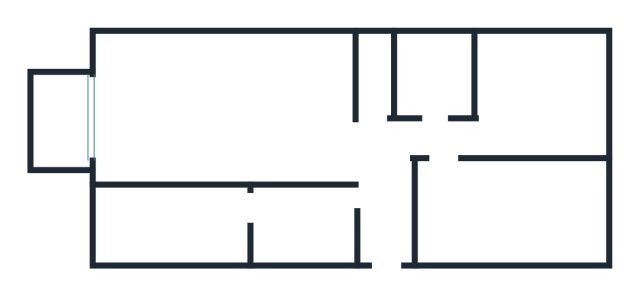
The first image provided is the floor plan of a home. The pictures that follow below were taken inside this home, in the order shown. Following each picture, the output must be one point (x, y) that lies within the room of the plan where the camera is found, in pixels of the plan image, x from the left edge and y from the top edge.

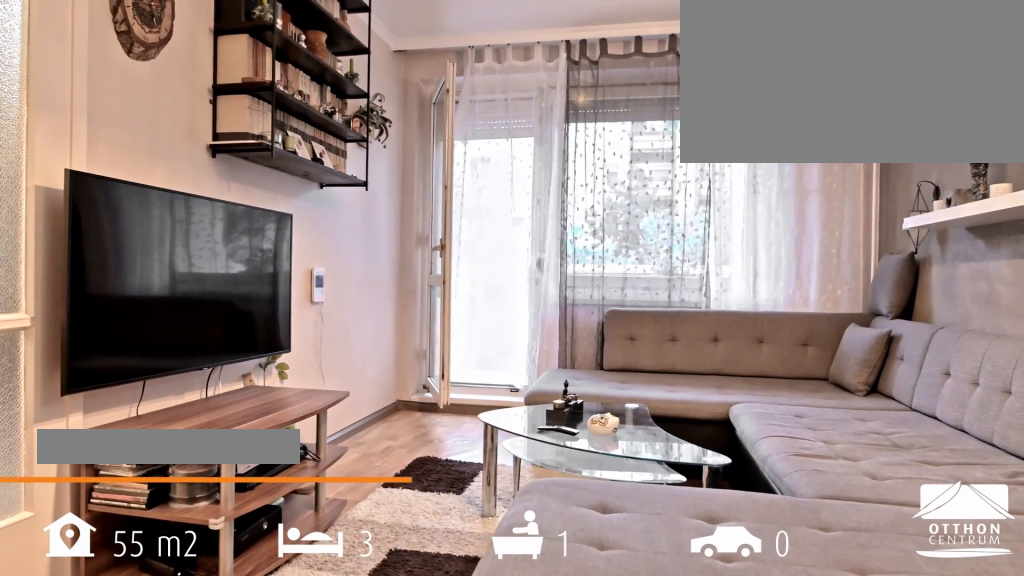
(230, 107)
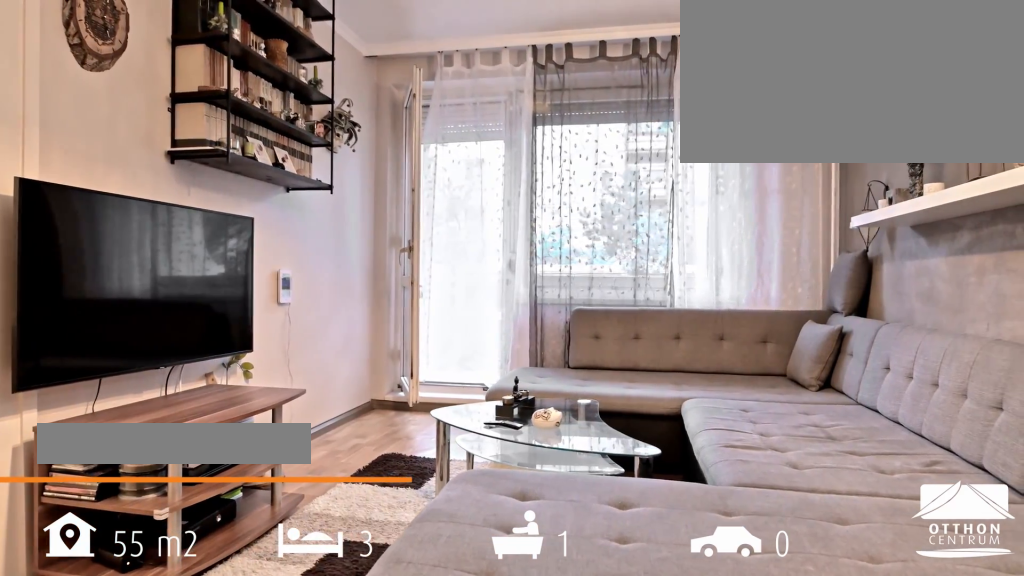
(230, 107)
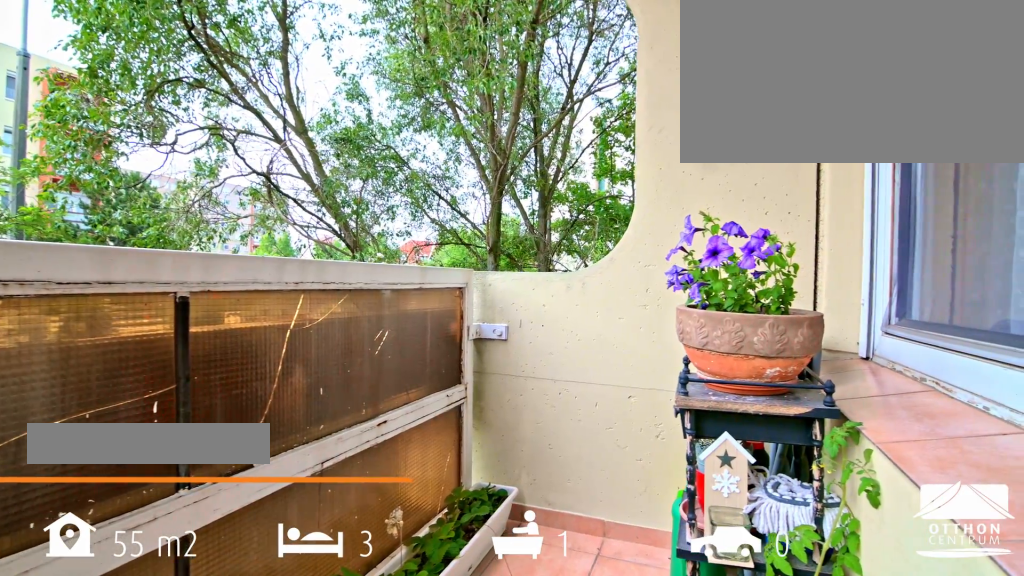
(60, 119)
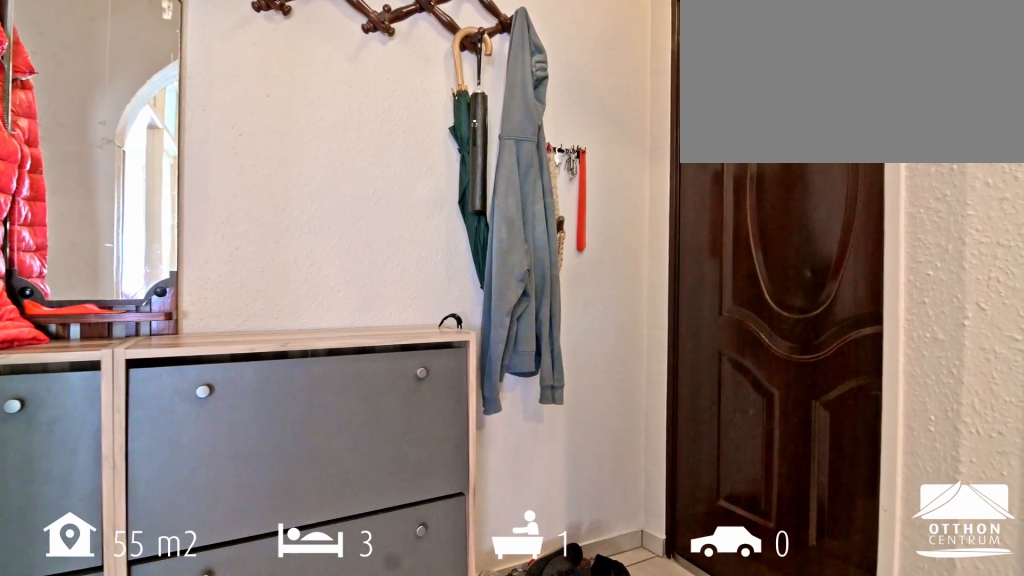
(385, 198)
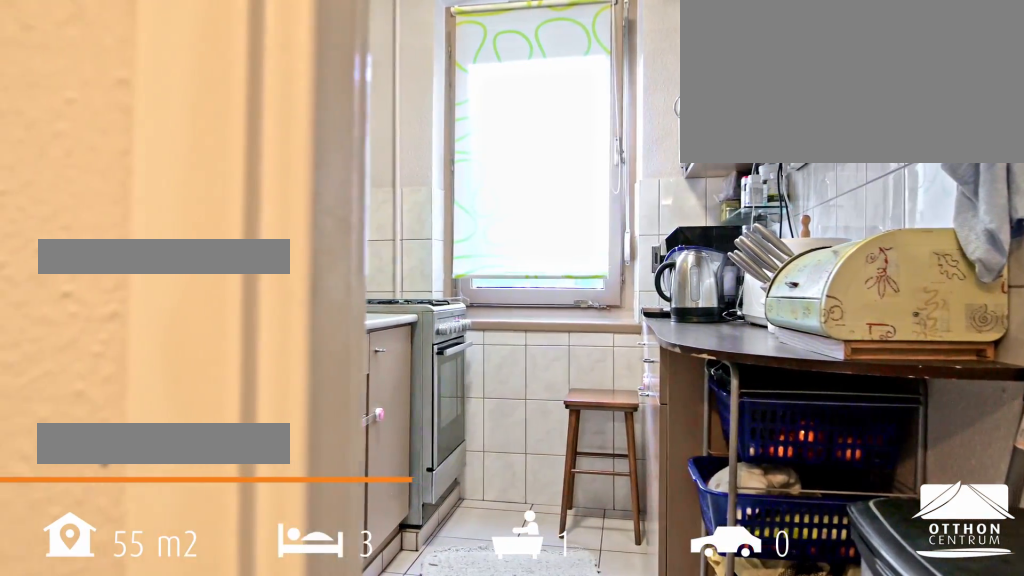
(177, 223)
